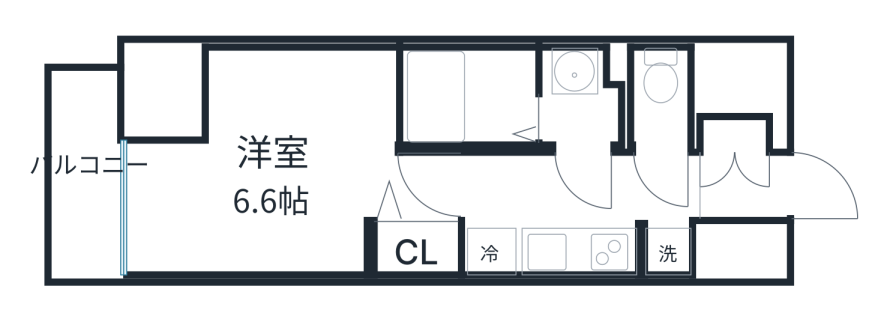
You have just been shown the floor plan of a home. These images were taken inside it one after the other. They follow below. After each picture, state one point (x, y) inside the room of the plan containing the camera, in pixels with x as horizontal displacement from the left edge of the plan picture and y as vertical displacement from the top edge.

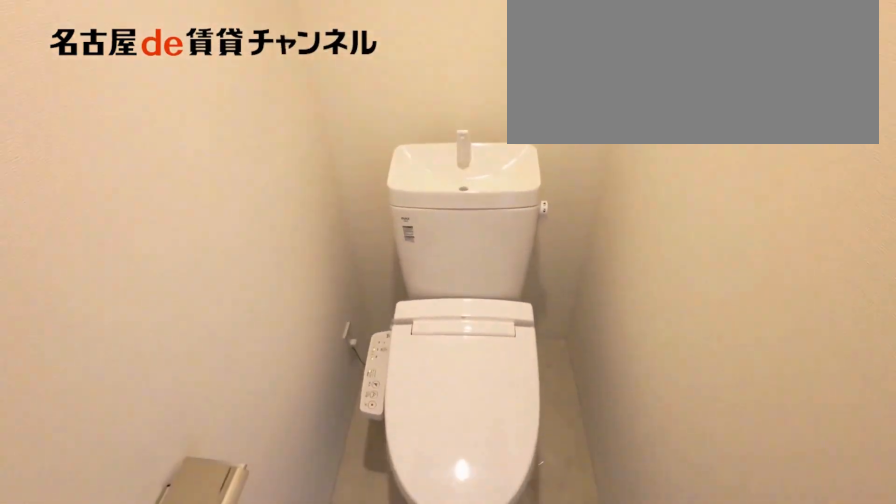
(657, 97)
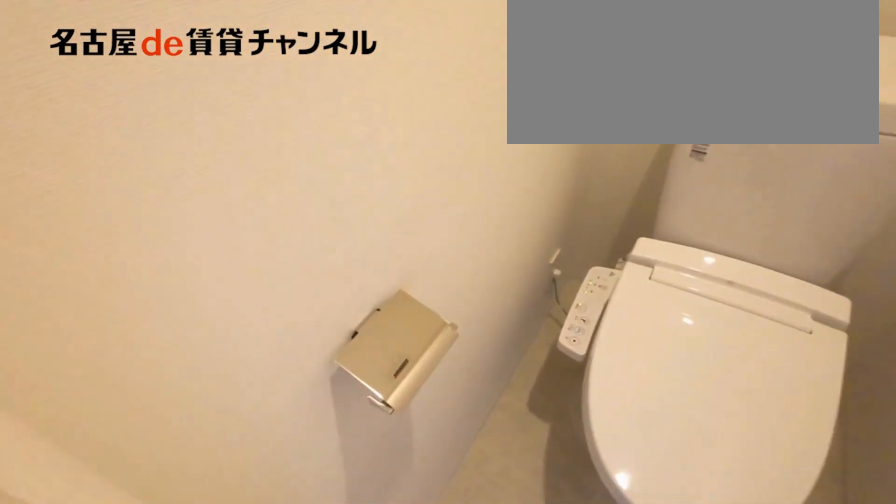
(657, 97)
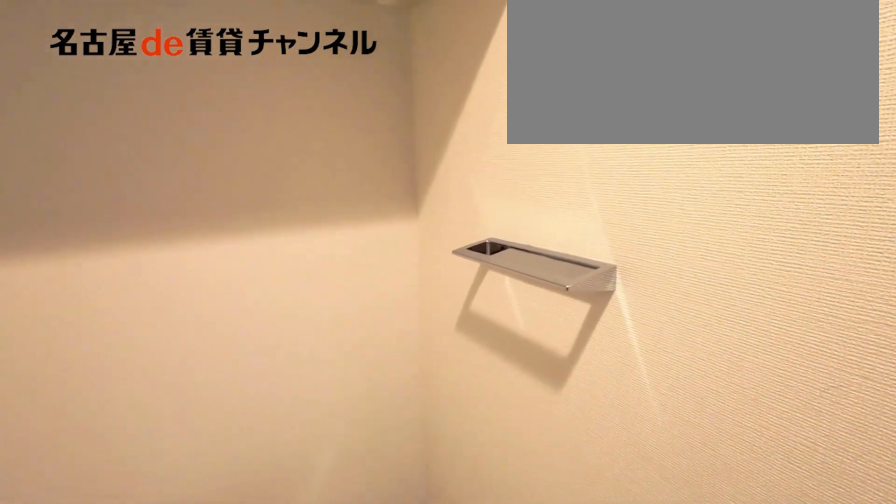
(657, 97)
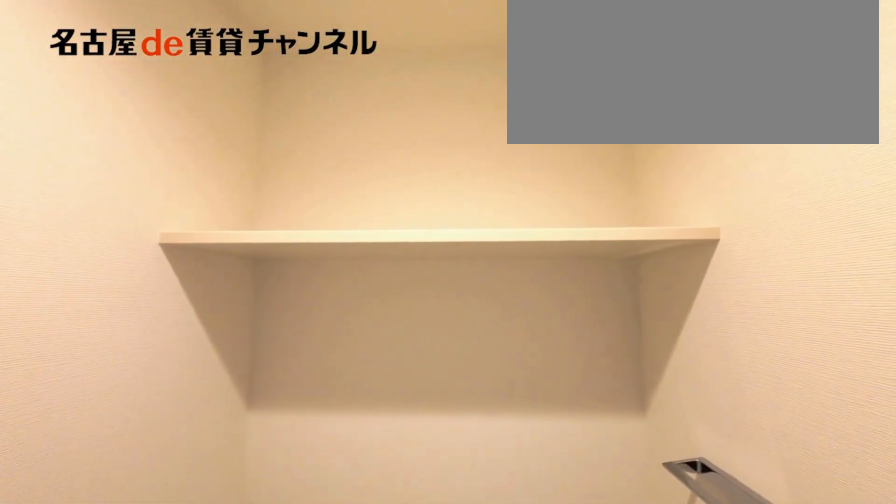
(657, 97)
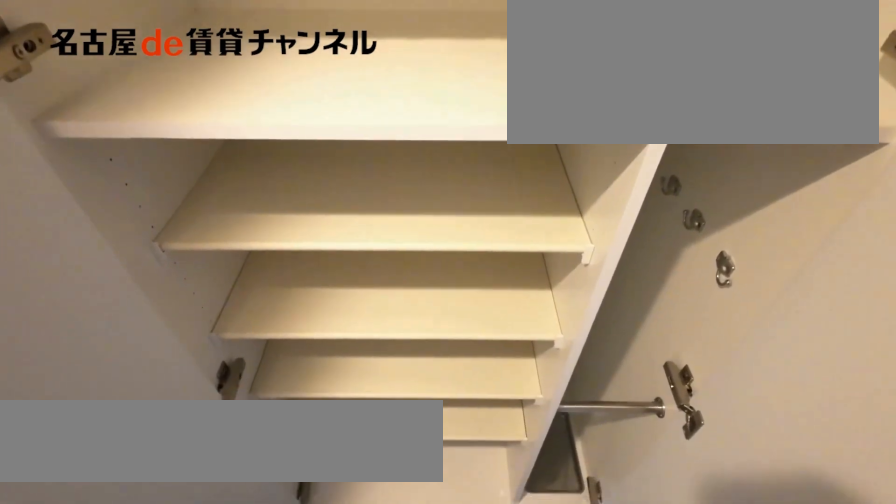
(741, 133)
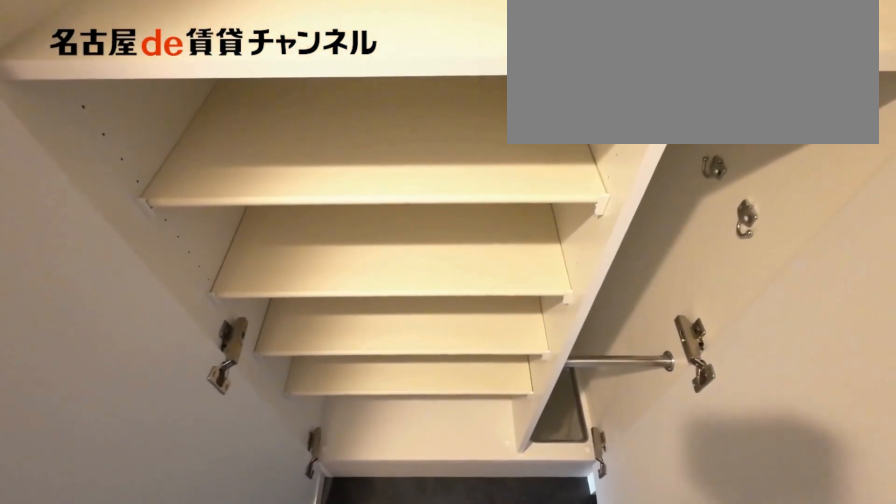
(741, 133)
